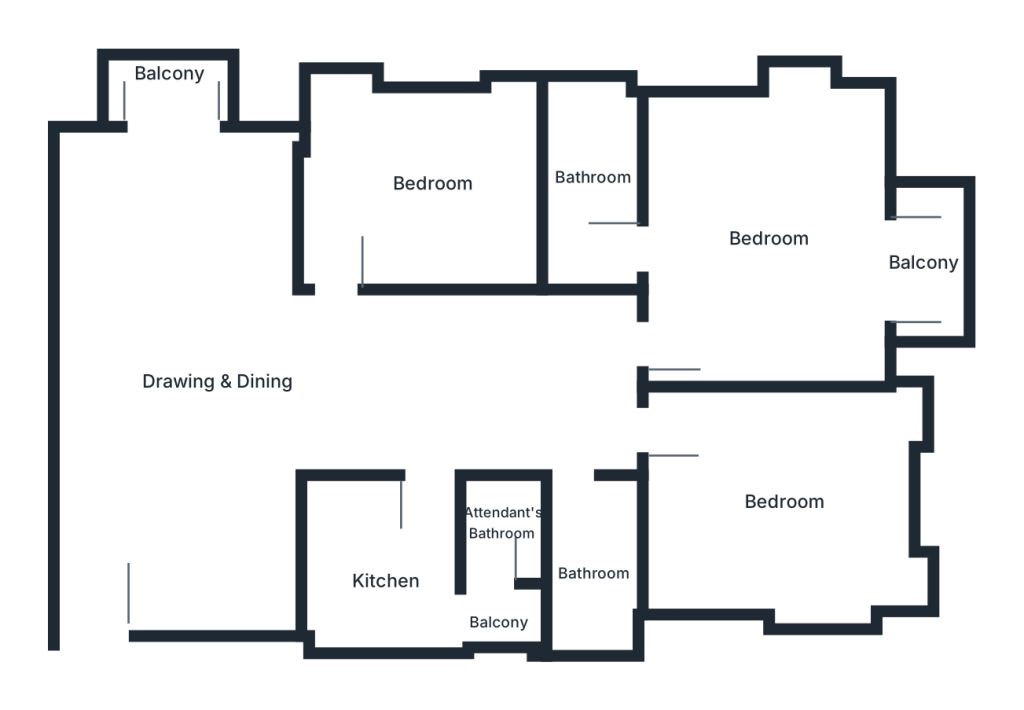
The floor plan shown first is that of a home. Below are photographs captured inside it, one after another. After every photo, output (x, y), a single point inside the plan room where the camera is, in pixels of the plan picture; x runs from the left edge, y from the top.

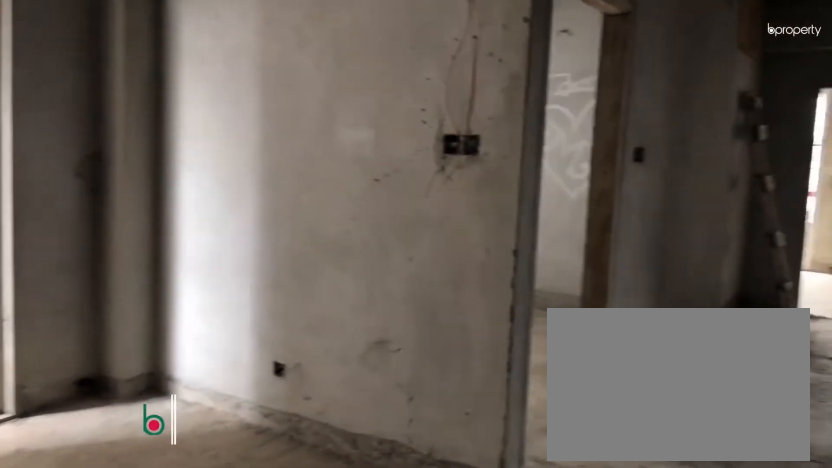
(187, 376)
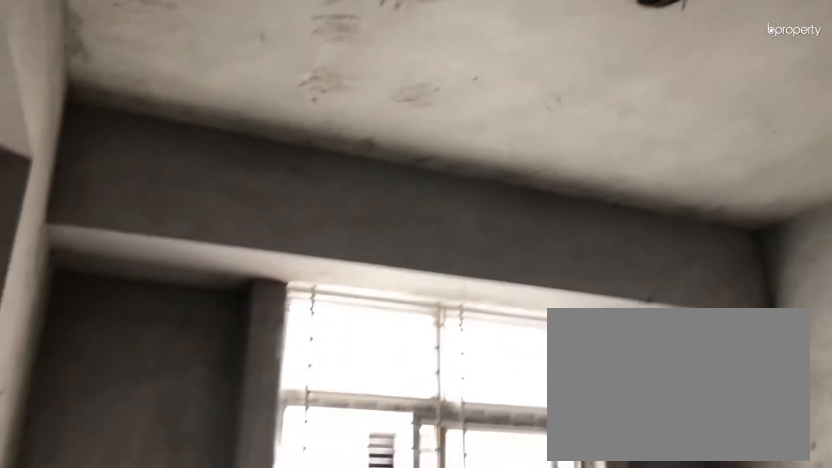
(432, 187)
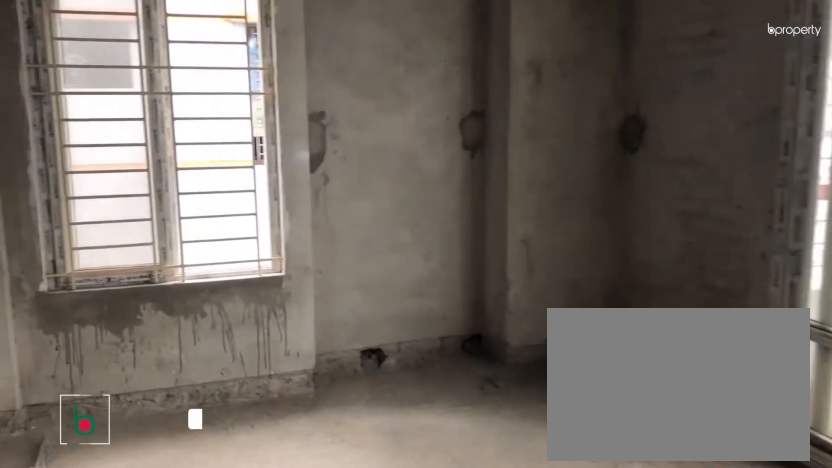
(770, 233)
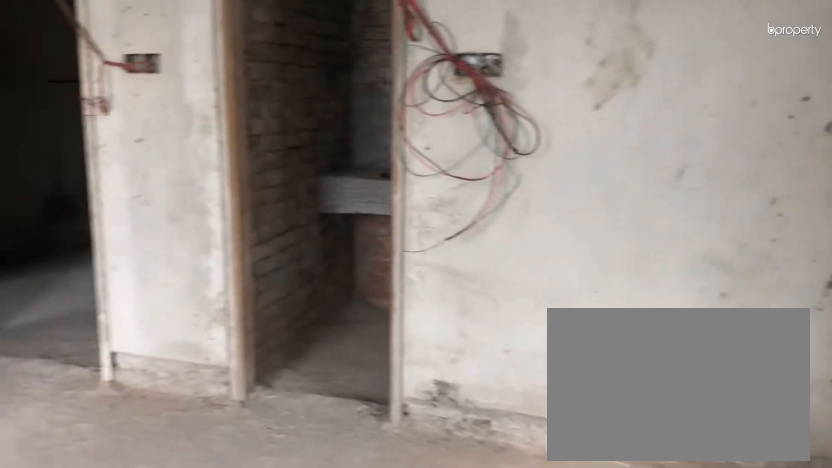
(778, 236)
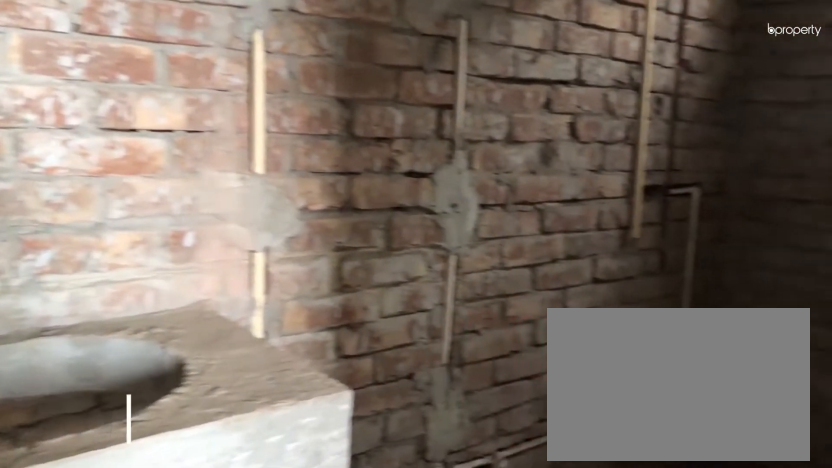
(593, 178)
